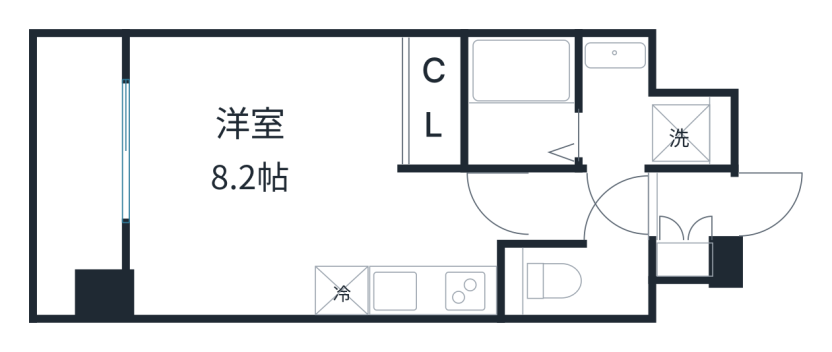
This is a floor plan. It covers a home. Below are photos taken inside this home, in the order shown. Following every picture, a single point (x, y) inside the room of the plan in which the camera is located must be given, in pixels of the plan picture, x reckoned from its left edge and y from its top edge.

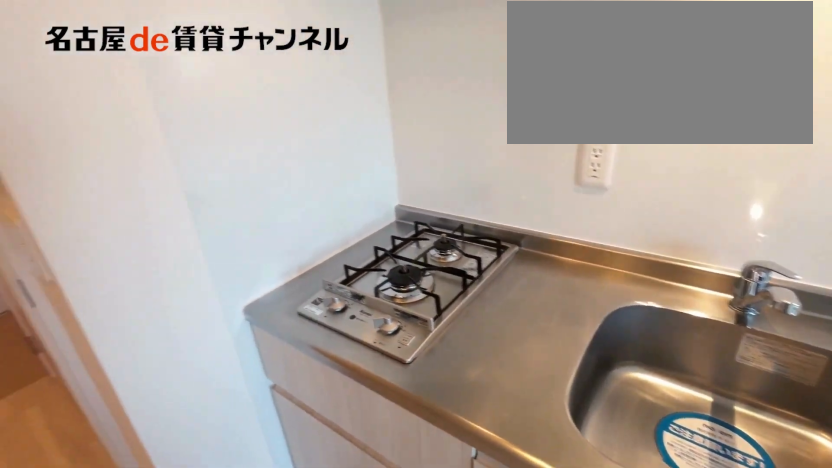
(433, 290)
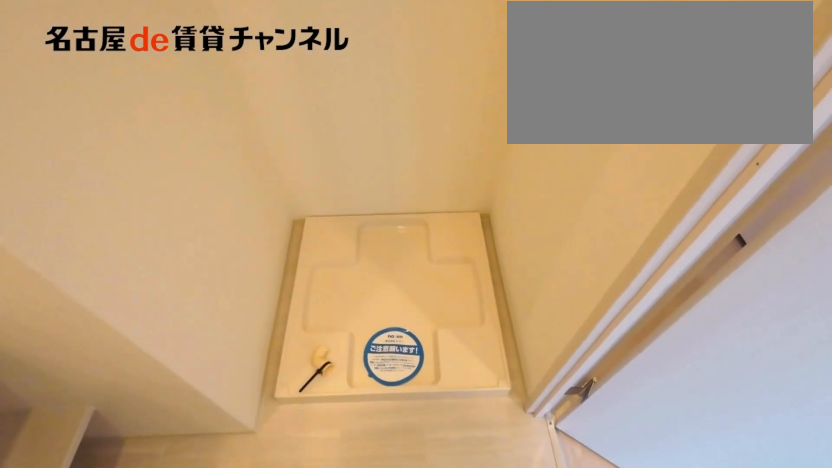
(644, 112)
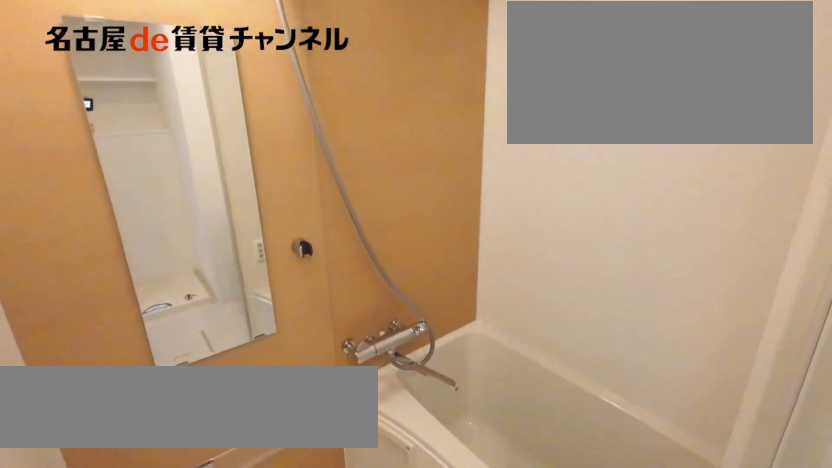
(521, 100)
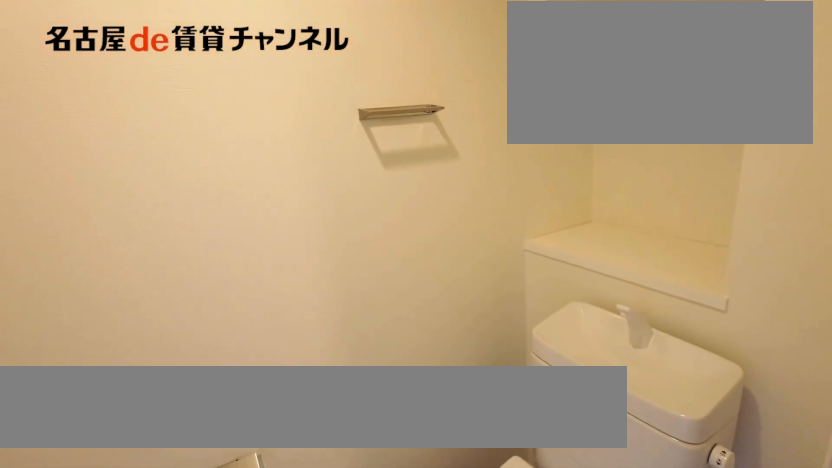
(577, 281)
